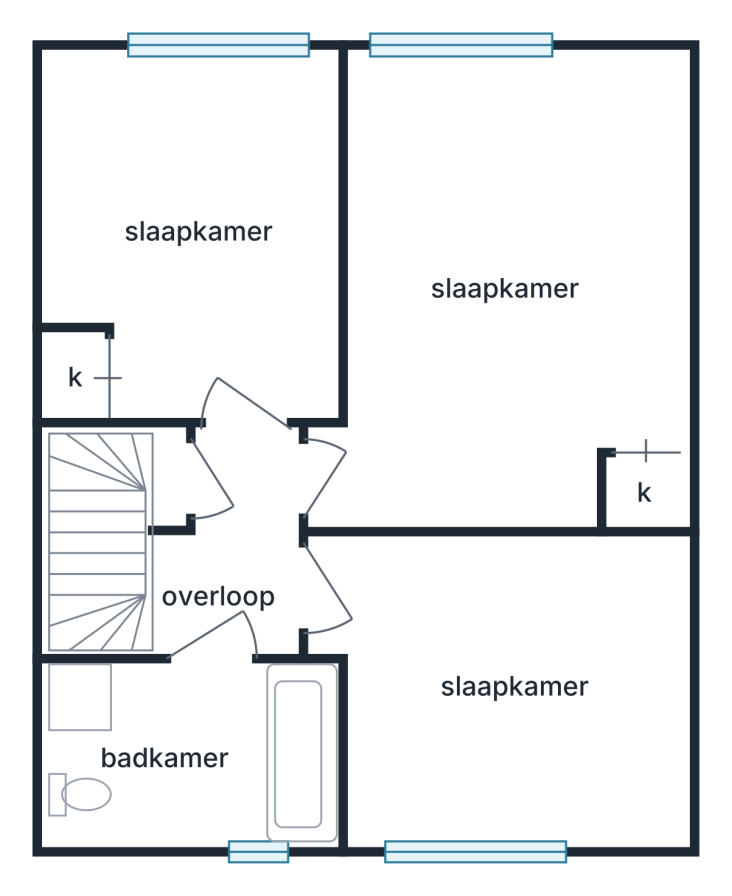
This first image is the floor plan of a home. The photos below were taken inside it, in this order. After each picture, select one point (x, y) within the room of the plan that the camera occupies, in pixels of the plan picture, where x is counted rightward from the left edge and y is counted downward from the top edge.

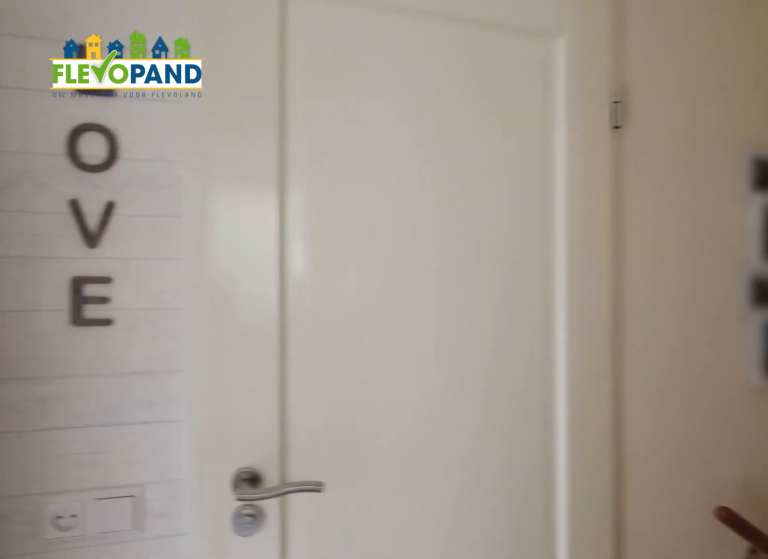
(235, 552)
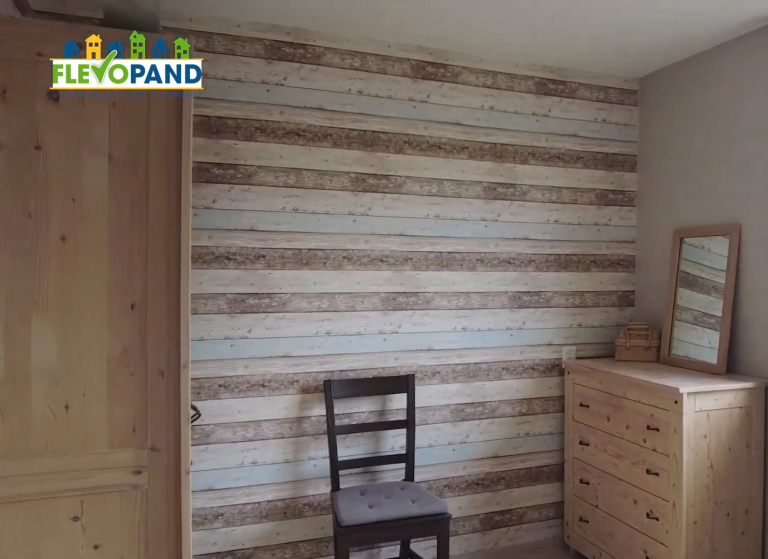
(507, 685)
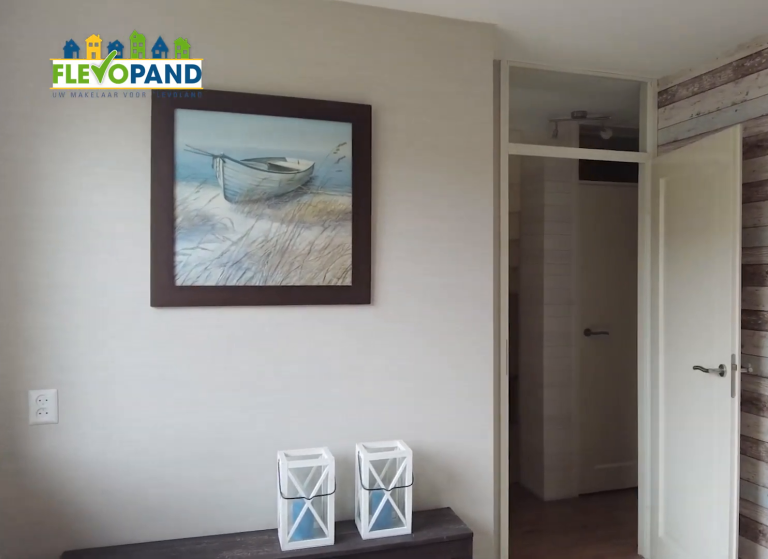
(507, 685)
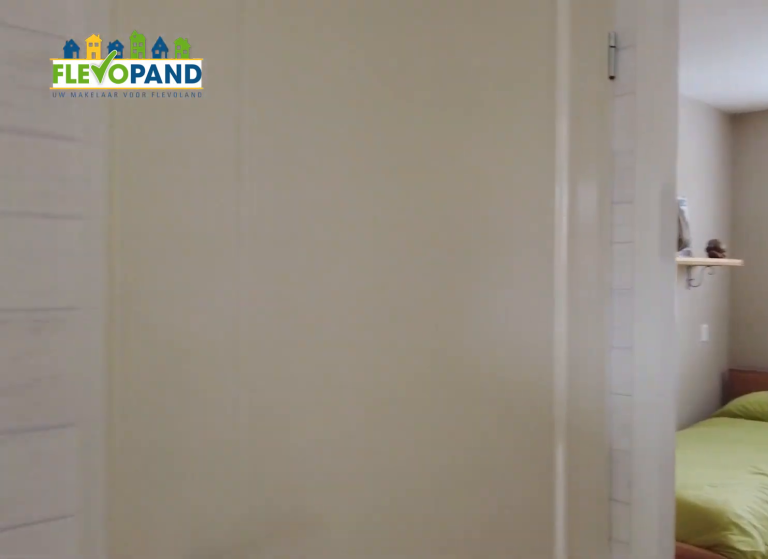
(234, 554)
